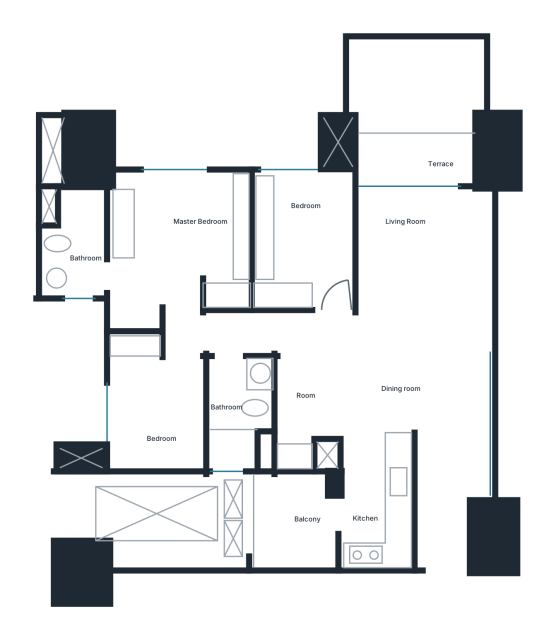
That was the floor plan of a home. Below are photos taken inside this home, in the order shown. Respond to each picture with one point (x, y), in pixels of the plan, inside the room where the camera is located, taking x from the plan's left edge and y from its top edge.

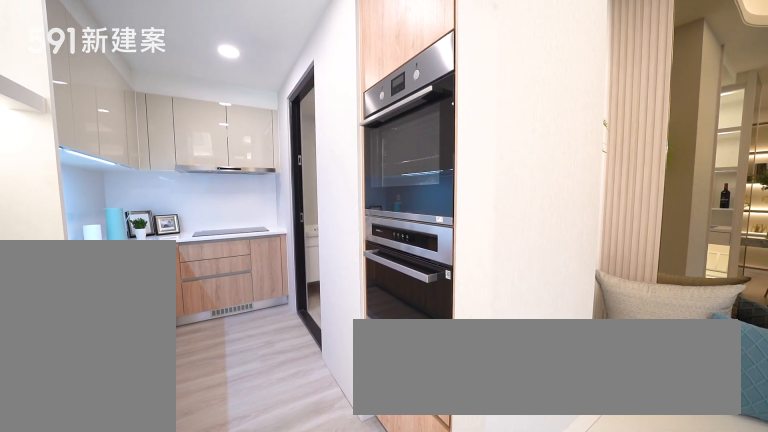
(378, 500)
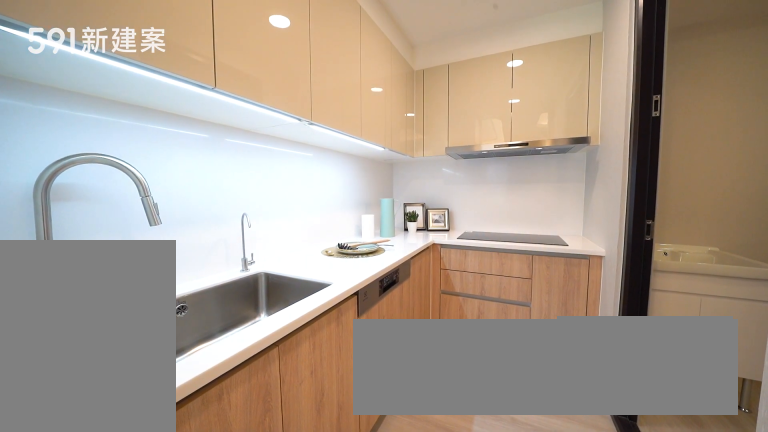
(378, 500)
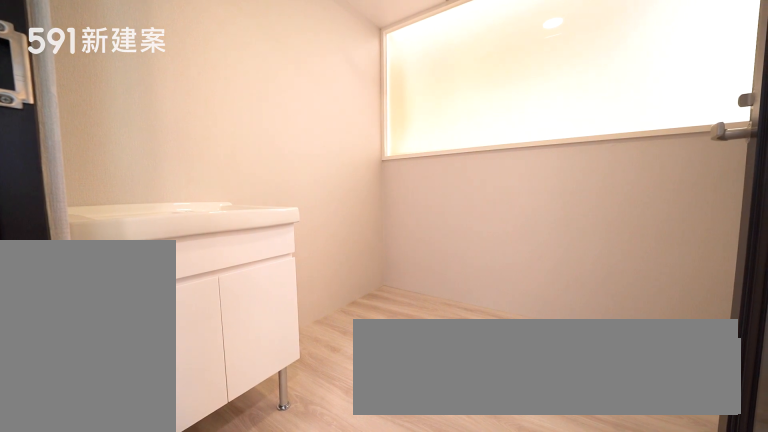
(295, 520)
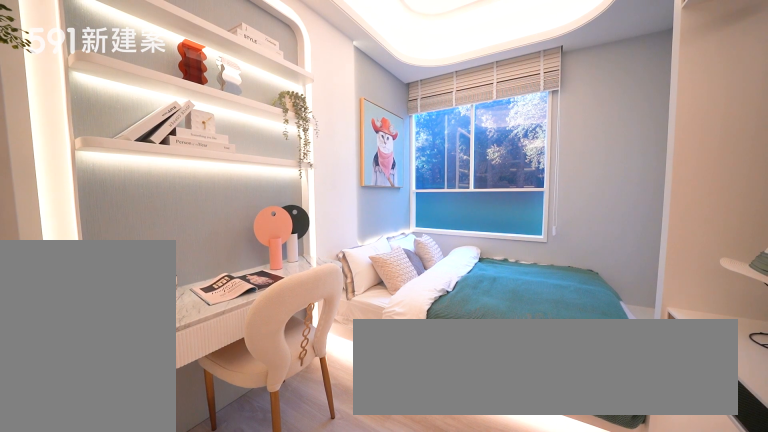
(300, 236)
